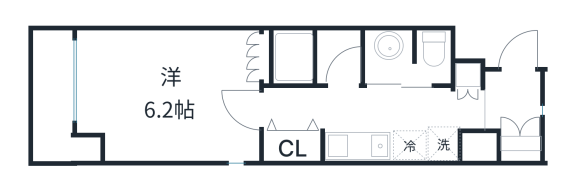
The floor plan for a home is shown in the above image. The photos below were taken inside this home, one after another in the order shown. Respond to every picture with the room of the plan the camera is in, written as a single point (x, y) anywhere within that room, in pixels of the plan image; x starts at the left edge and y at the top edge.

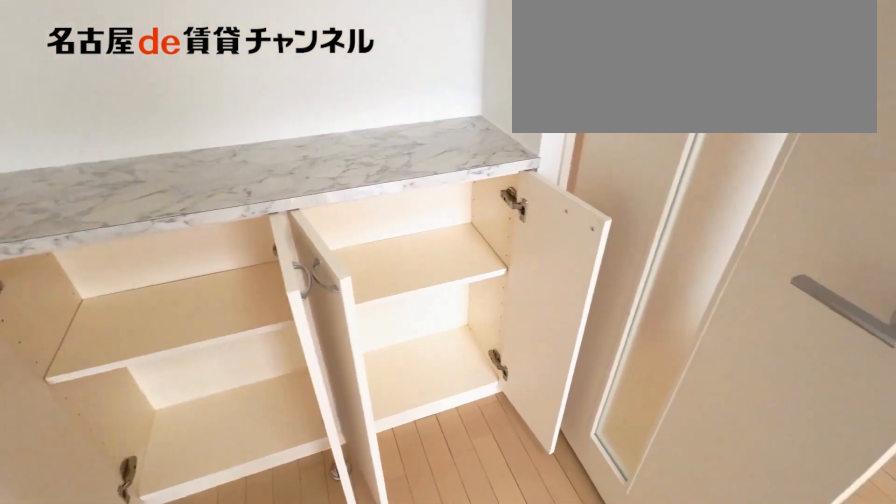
(168, 94)
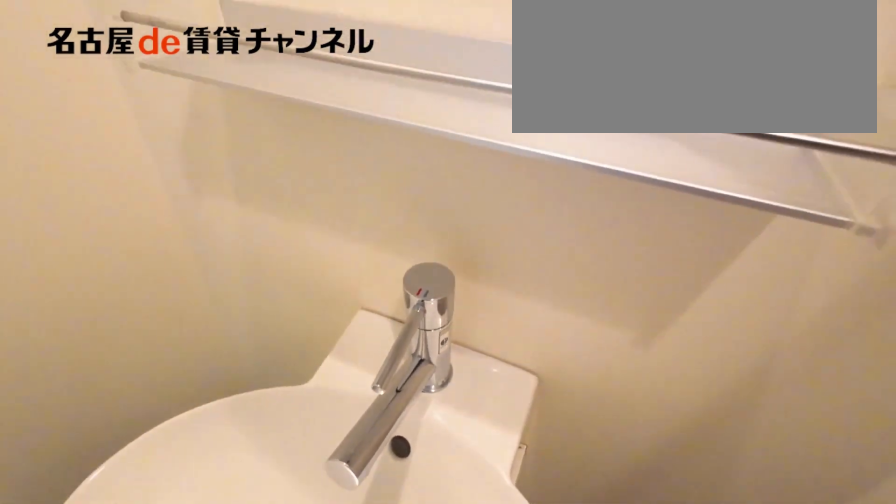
(408, 58)
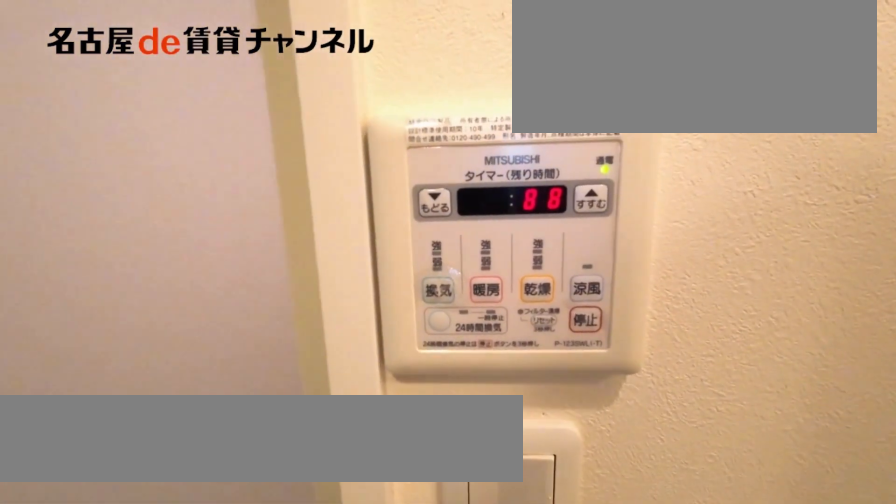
(408, 58)
